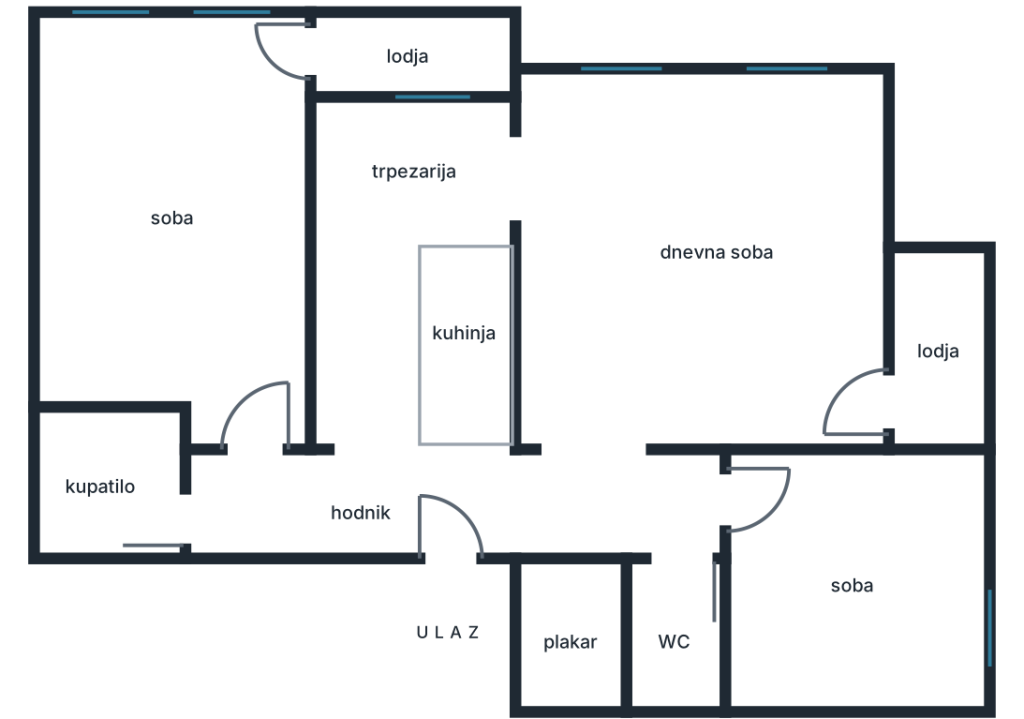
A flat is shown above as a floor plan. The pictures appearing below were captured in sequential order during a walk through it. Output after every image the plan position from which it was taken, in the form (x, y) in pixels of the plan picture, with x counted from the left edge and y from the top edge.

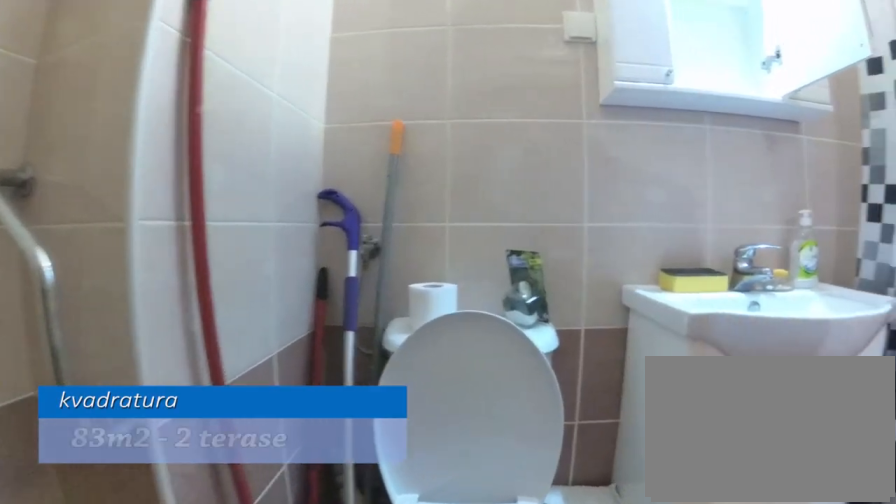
(108, 500)
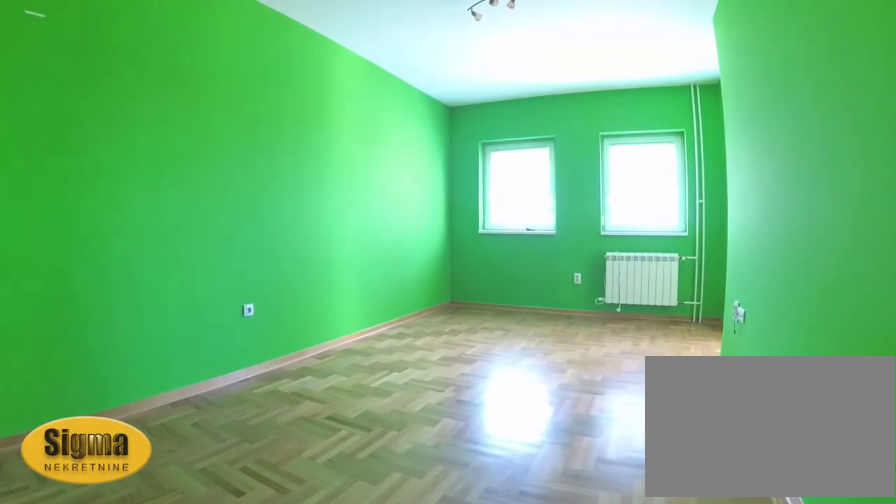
(262, 450)
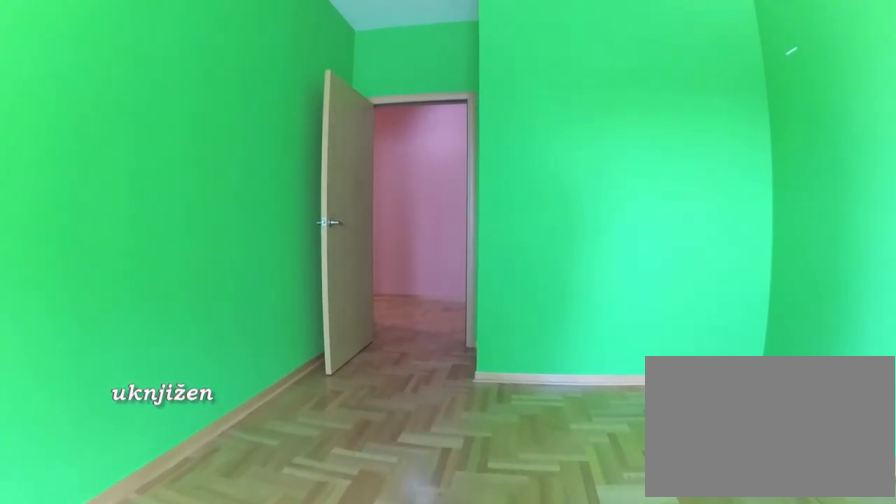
(150, 203)
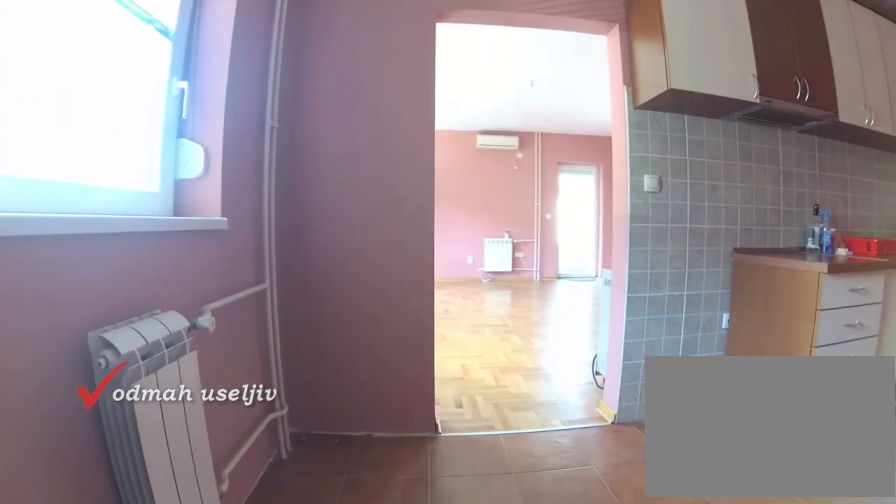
(342, 182)
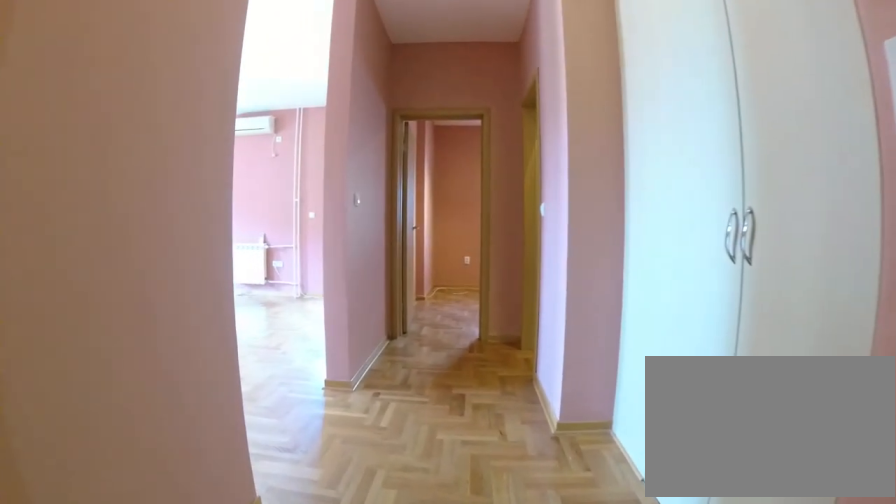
(411, 506)
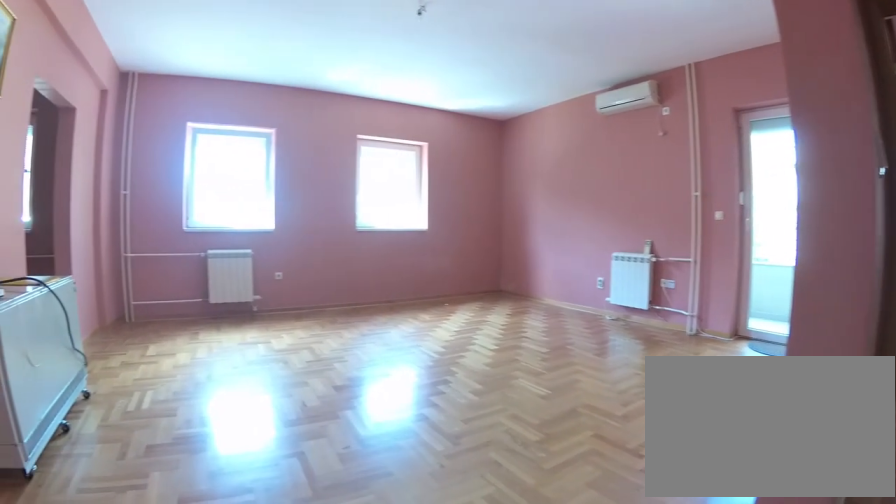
(571, 483)
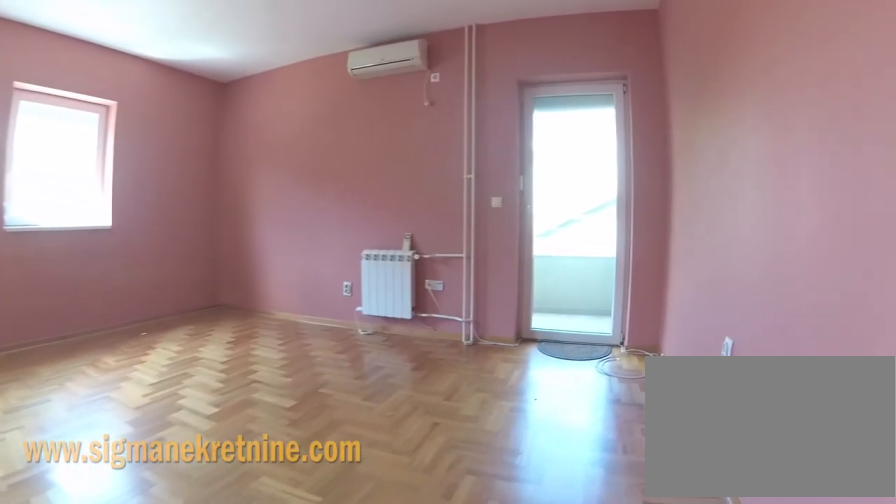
(630, 404)
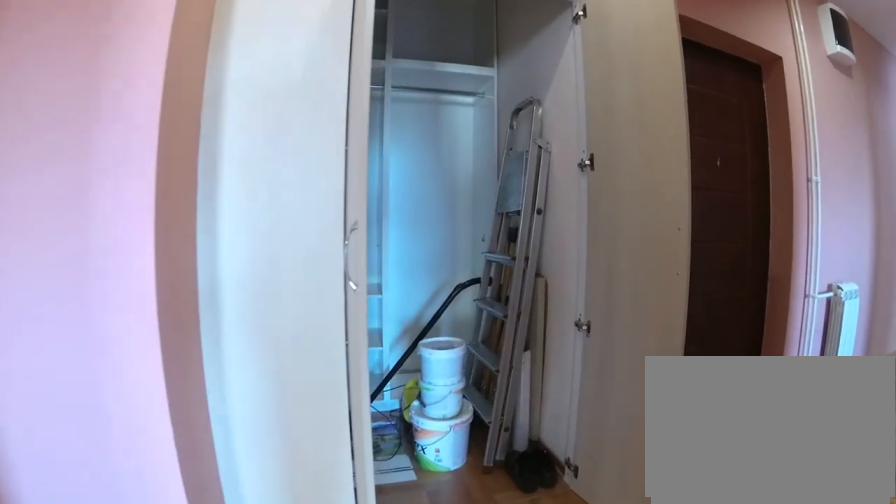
(600, 439)
